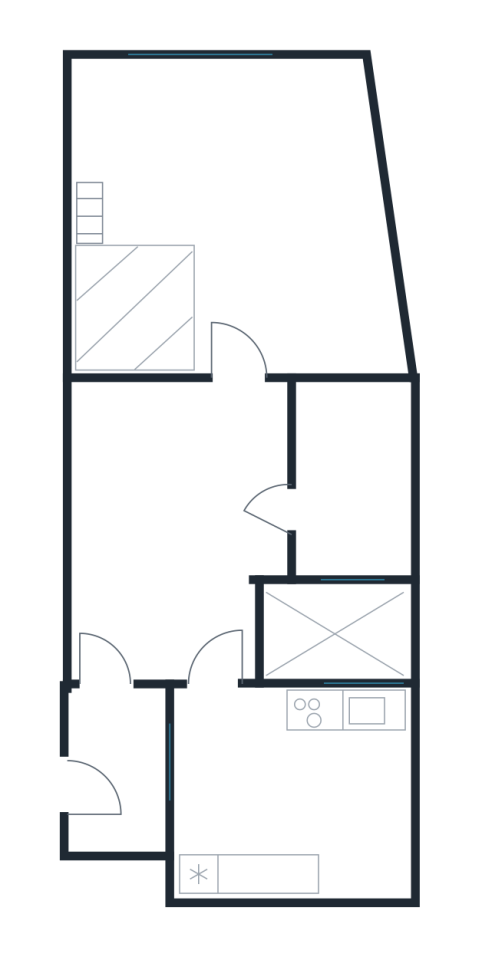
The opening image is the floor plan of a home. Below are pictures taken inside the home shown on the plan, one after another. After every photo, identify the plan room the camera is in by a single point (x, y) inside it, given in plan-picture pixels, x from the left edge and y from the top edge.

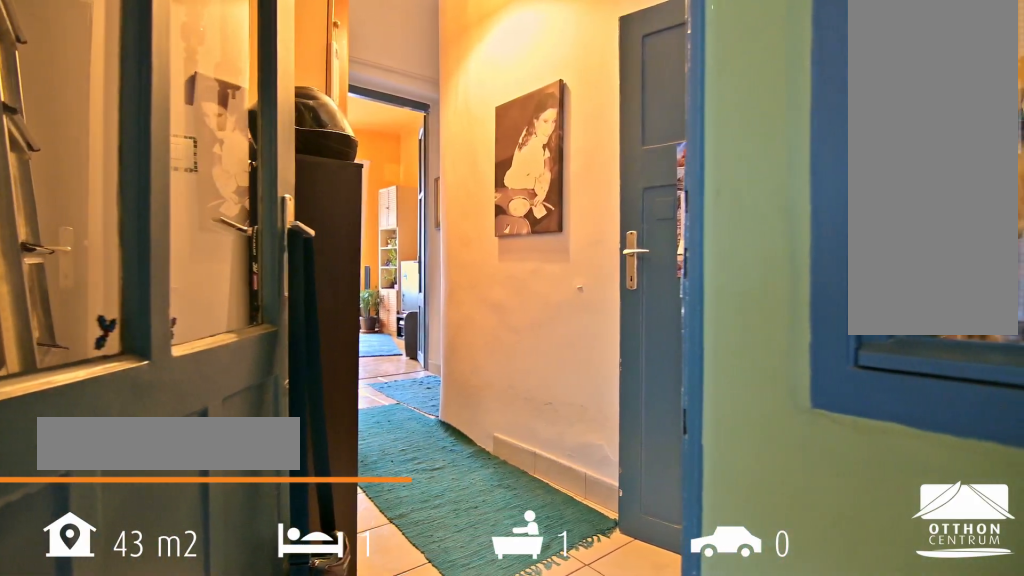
(168, 523)
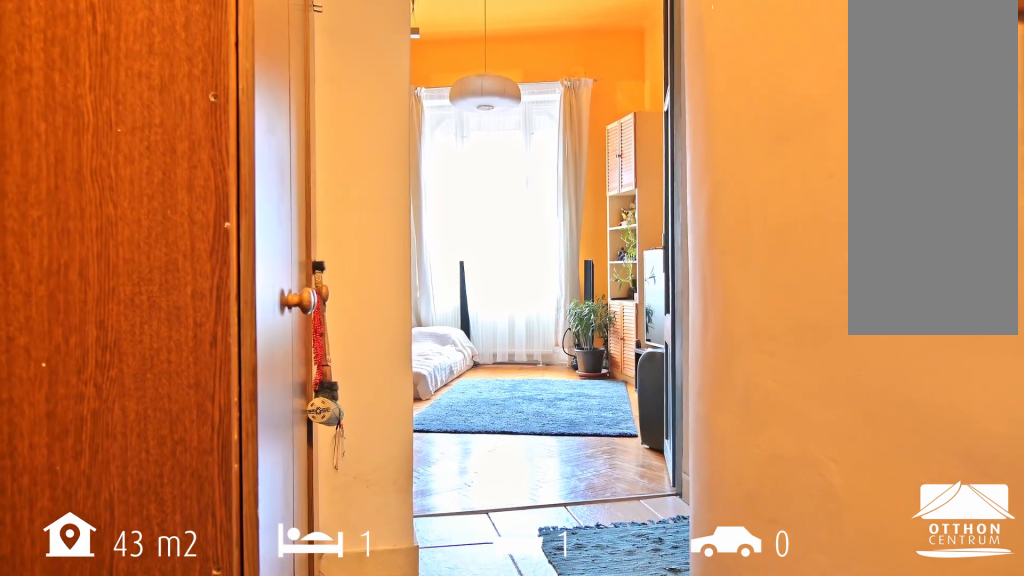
(168, 523)
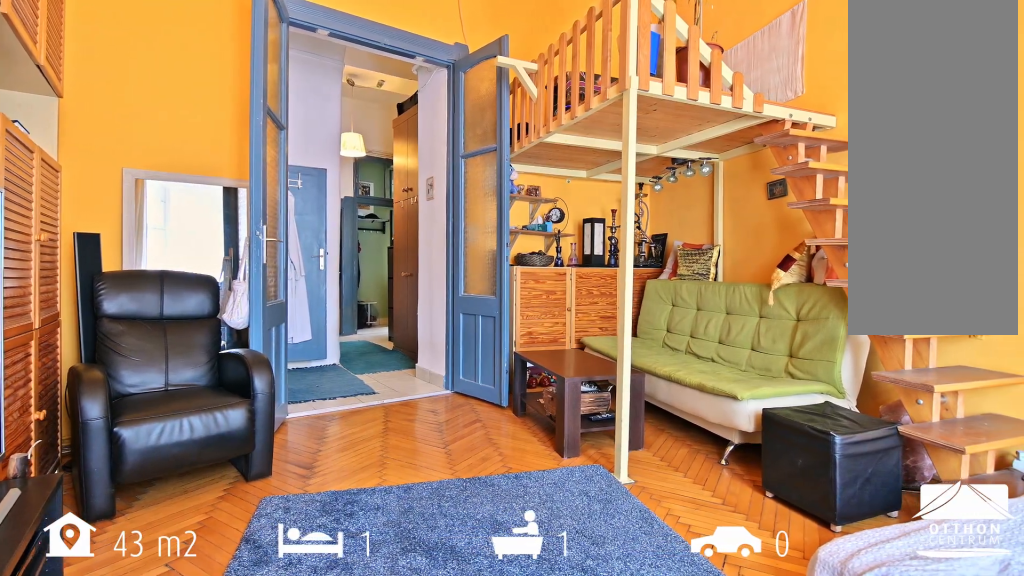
(242, 217)
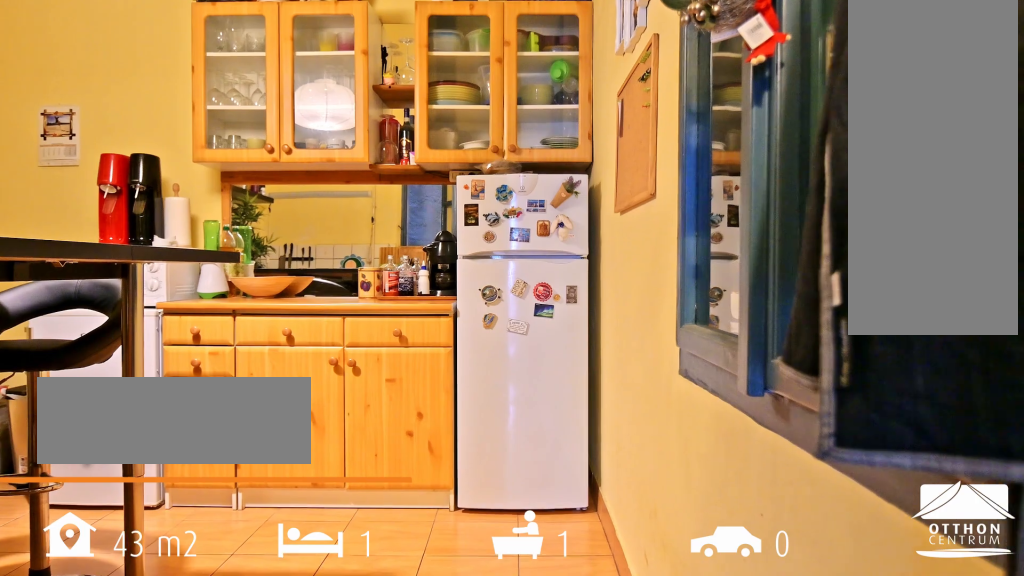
(285, 794)
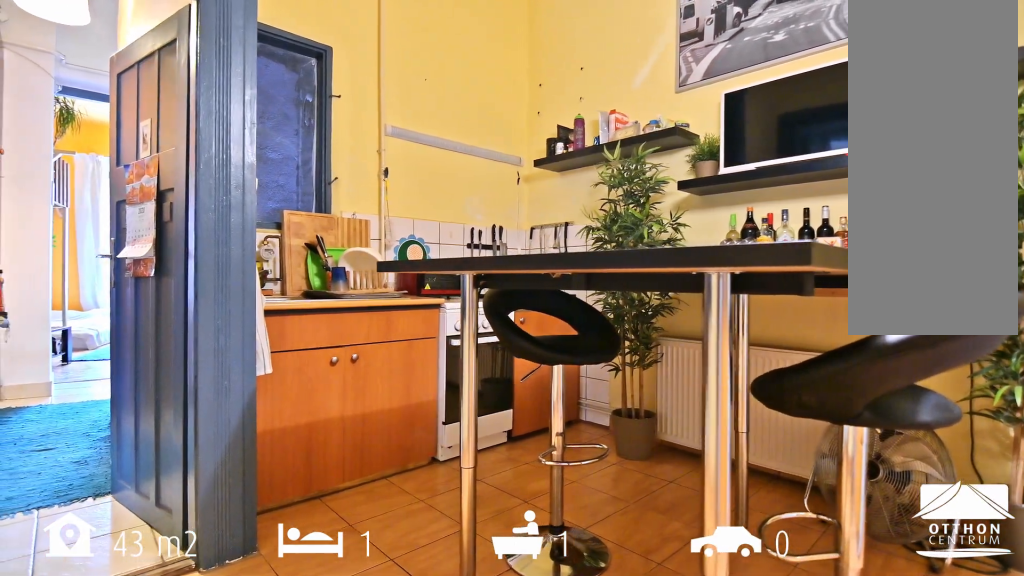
(285, 794)
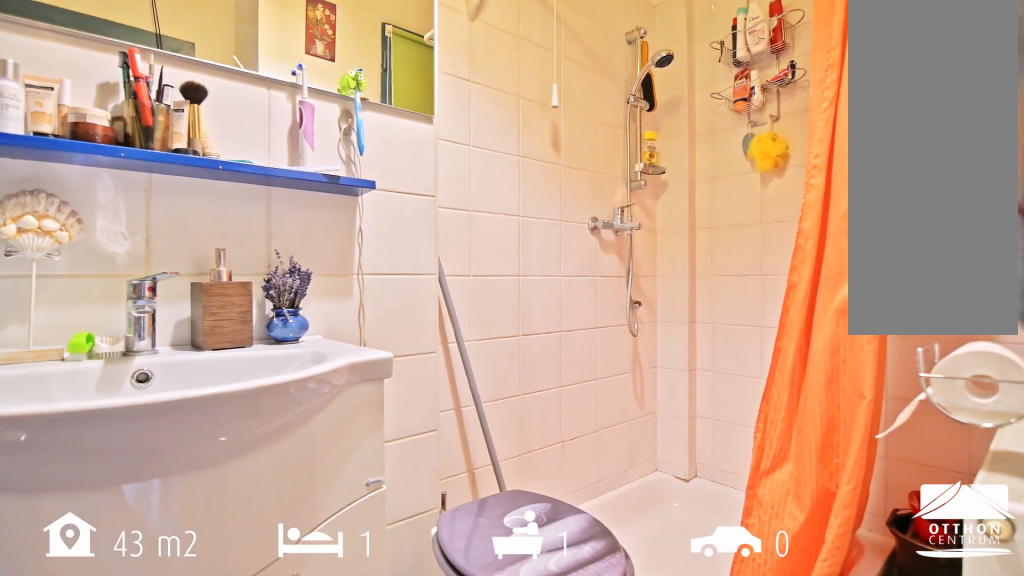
(347, 484)
